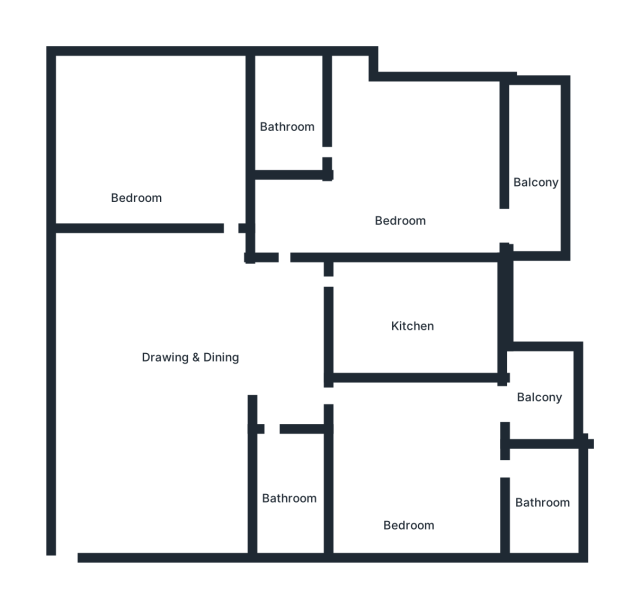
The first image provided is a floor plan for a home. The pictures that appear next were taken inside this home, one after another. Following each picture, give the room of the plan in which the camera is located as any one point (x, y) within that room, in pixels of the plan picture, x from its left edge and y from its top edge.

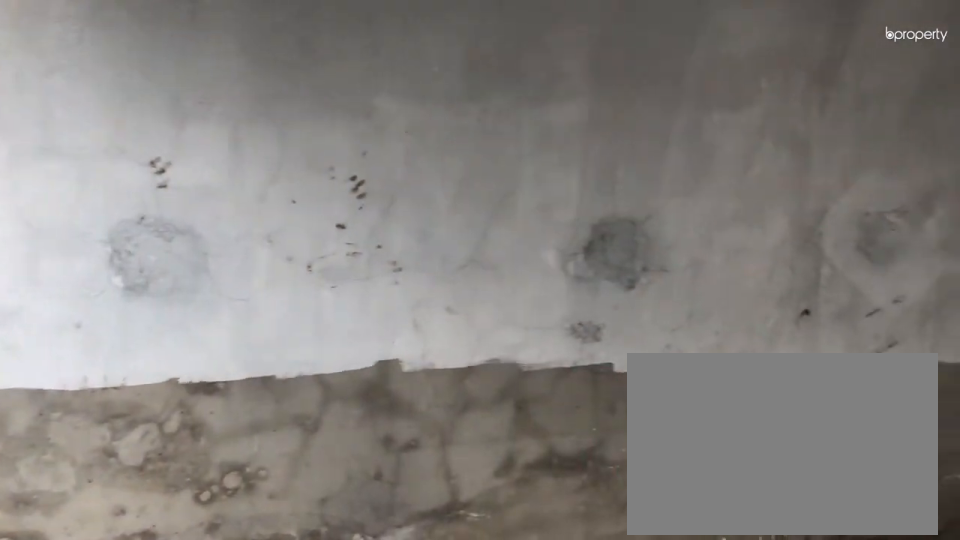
(400, 169)
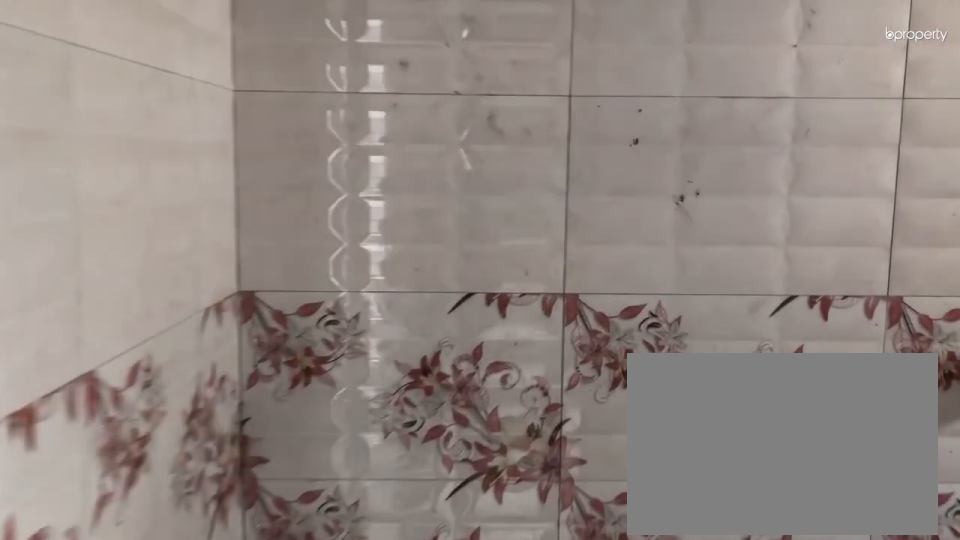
(286, 119)
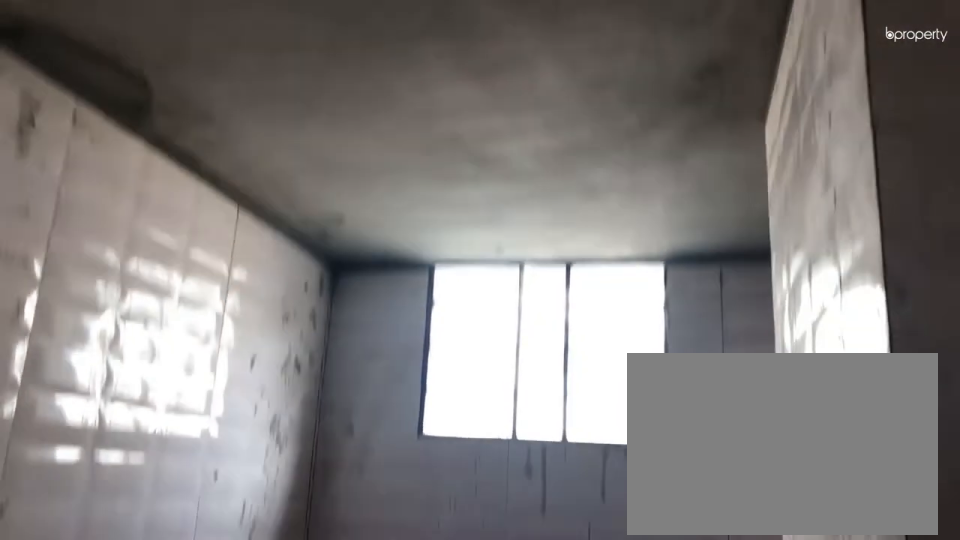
(286, 119)
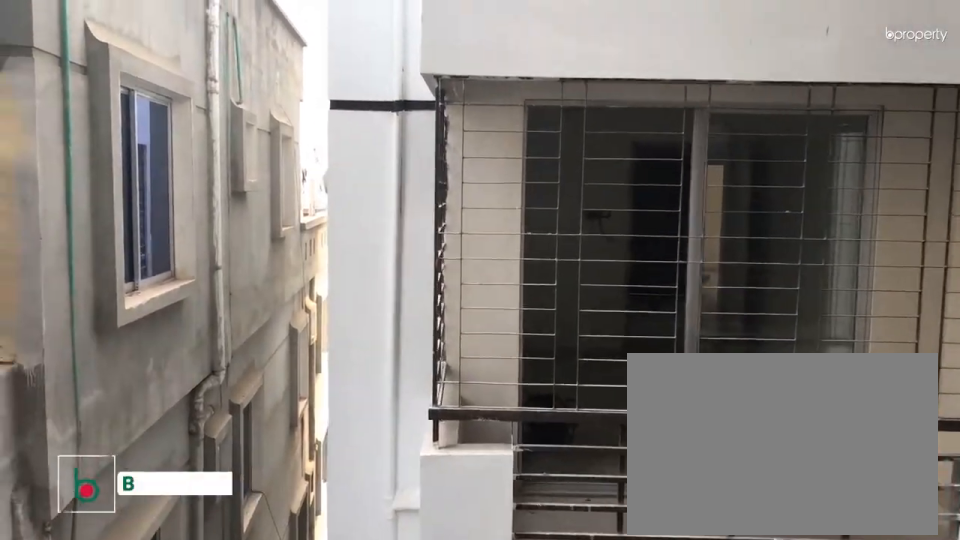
(532, 180)
